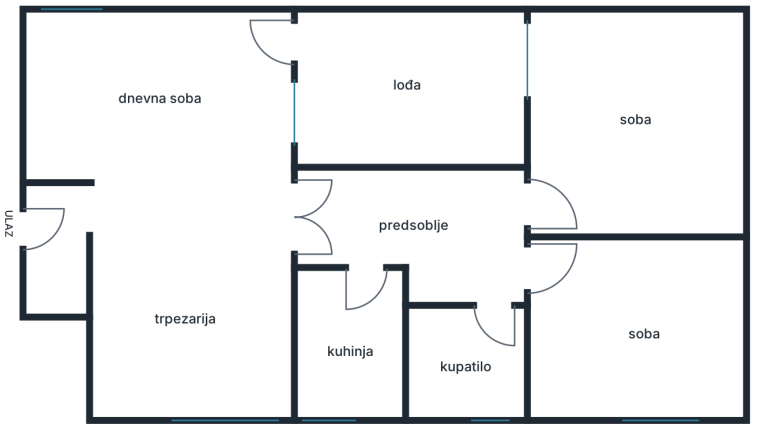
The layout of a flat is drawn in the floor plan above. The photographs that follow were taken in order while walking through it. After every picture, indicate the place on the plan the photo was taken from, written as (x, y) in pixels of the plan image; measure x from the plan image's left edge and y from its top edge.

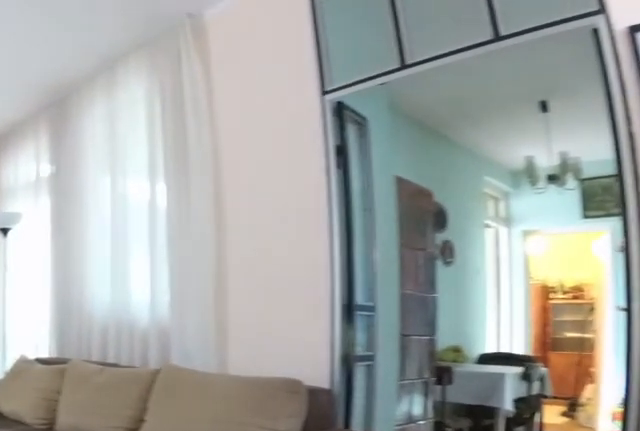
(107, 225)
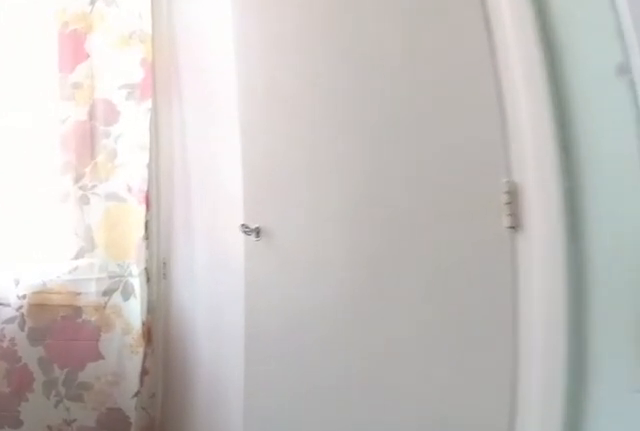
(351, 339)
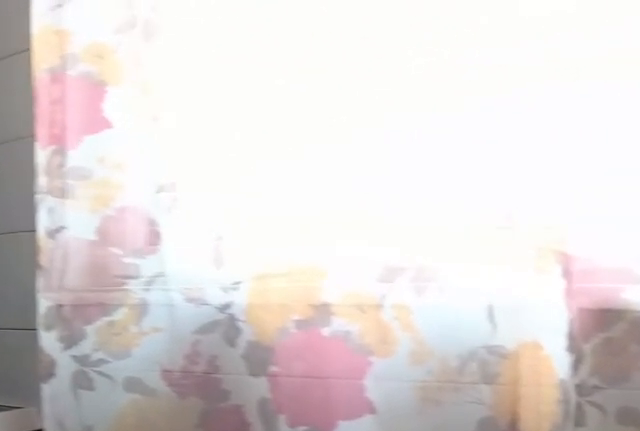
(344, 379)
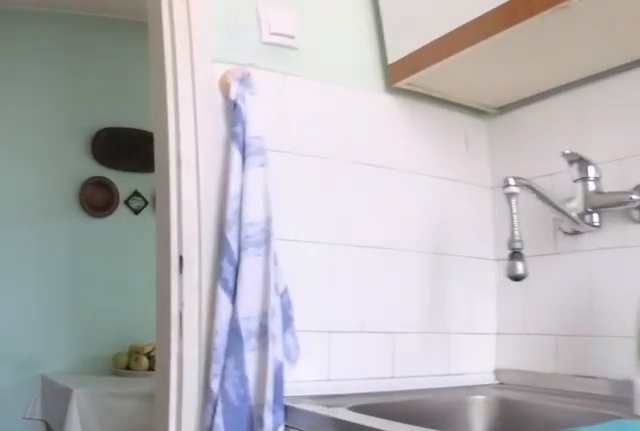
(351, 375)
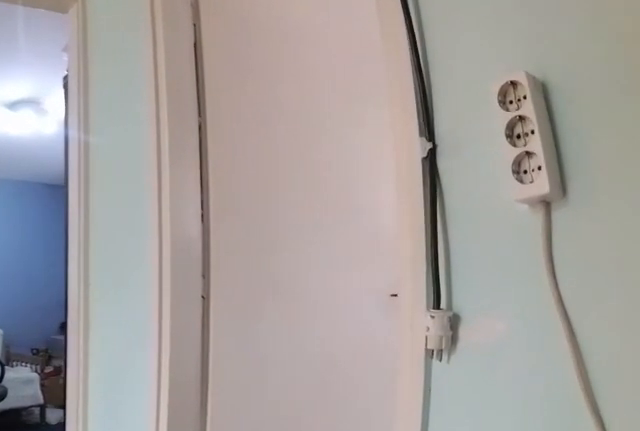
(412, 249)
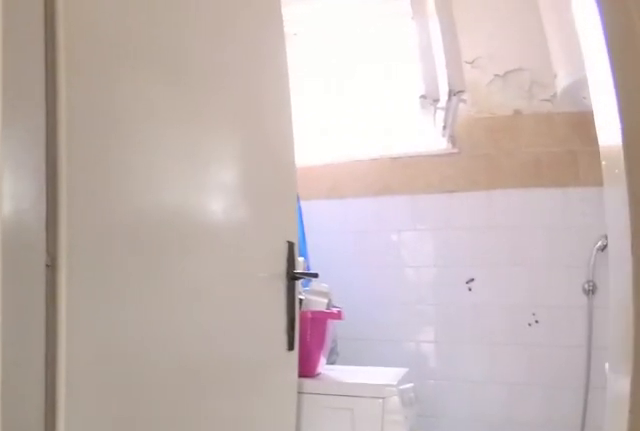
(455, 263)
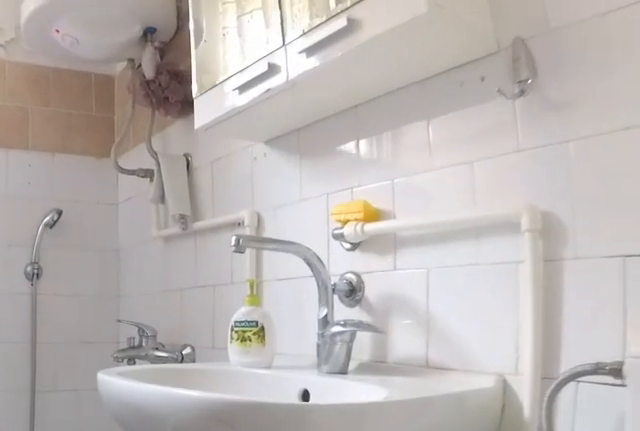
(489, 293)
